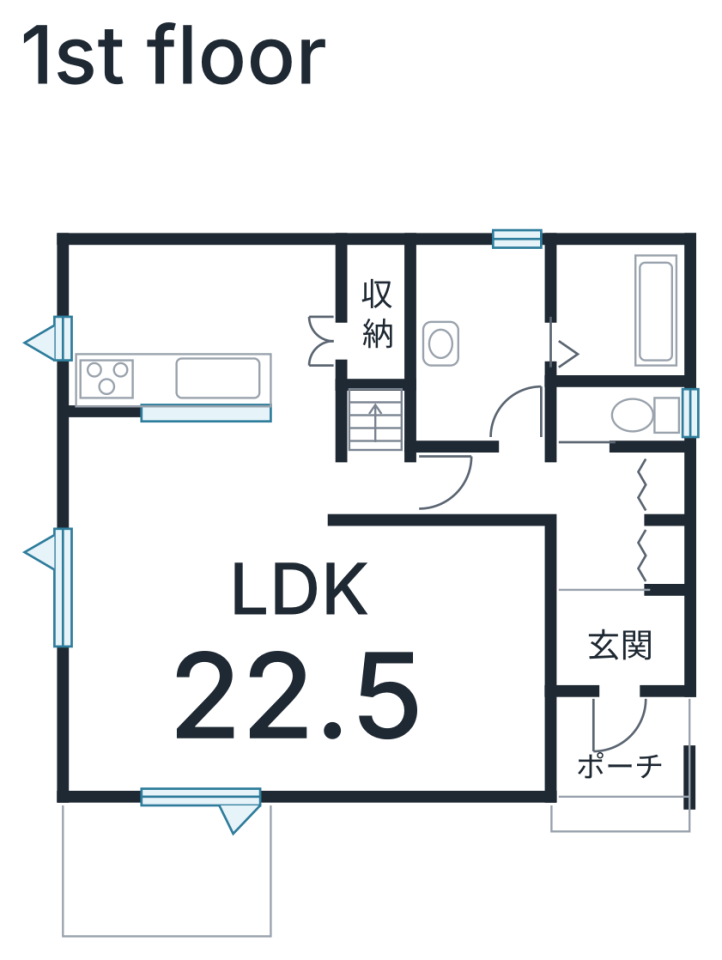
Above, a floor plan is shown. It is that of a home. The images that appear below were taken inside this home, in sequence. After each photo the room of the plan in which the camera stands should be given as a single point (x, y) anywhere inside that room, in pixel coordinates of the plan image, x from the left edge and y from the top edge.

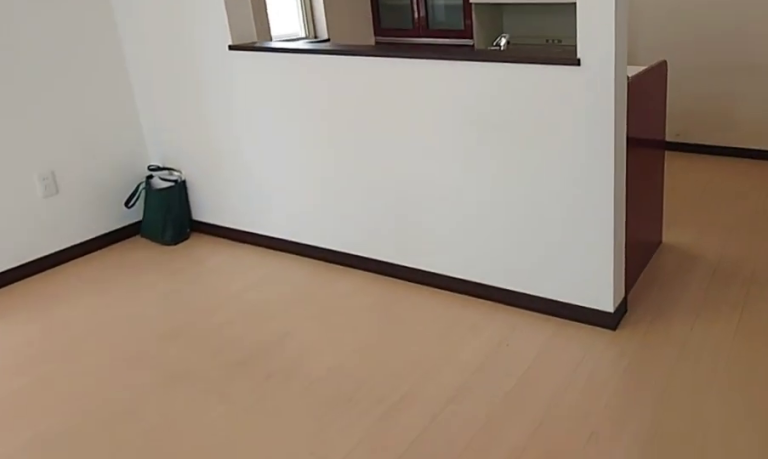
(273, 667)
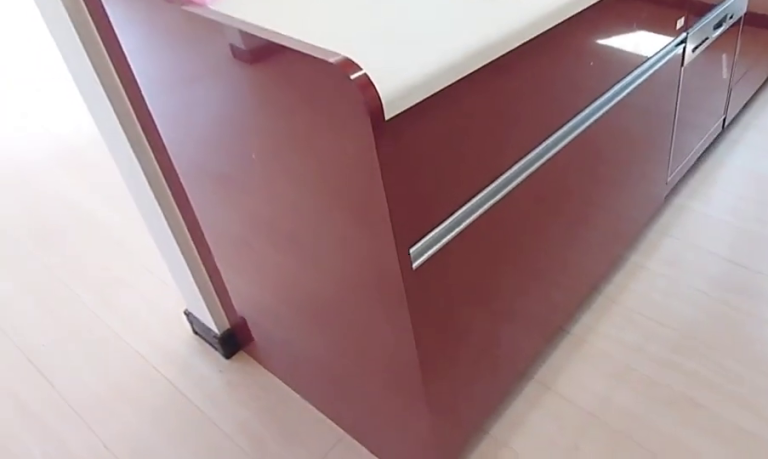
(155, 330)
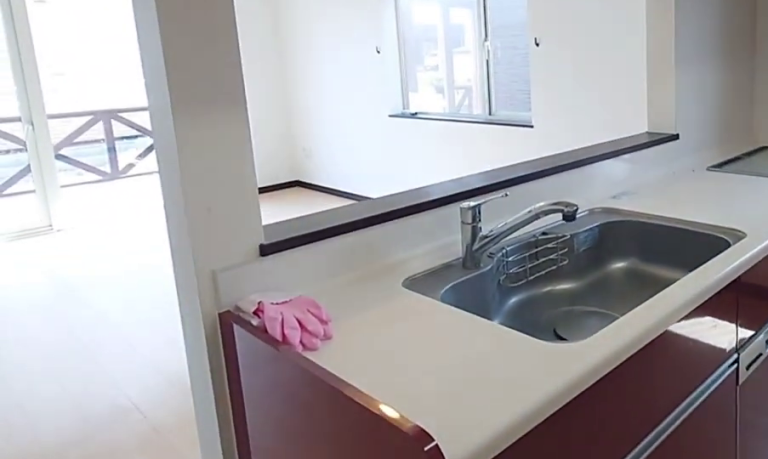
(155, 330)
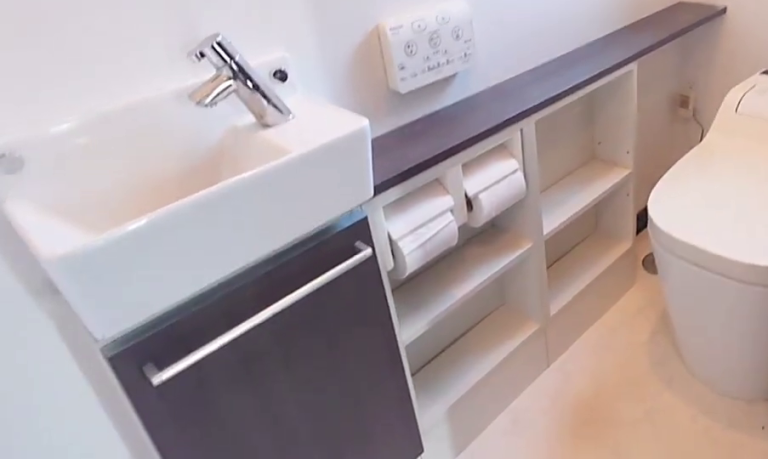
(644, 412)
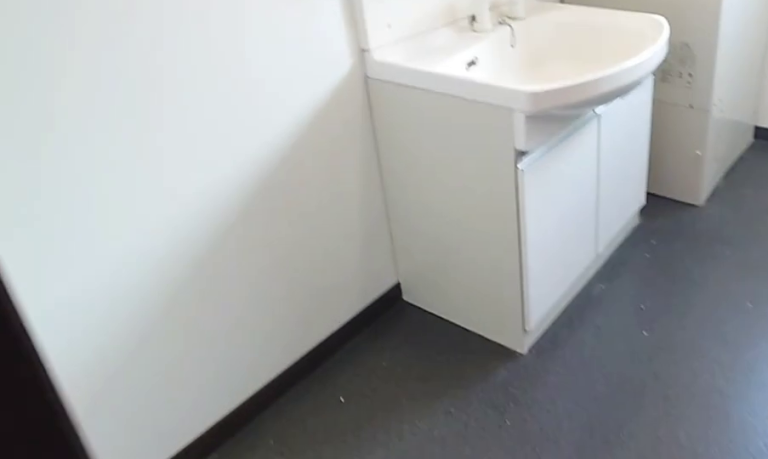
(482, 353)
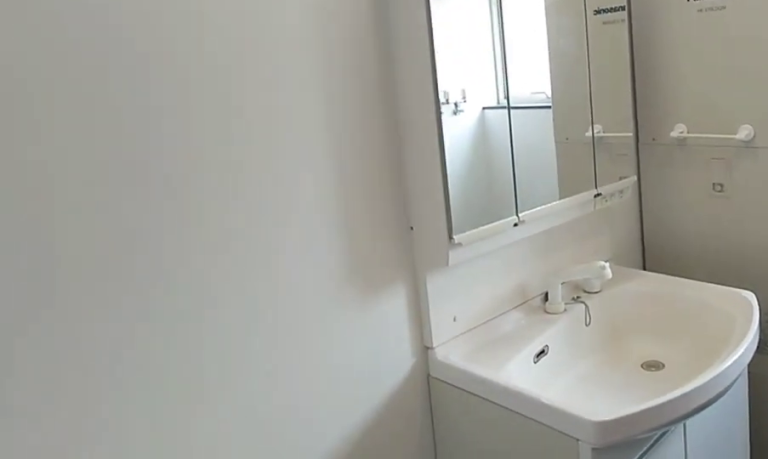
(482, 353)
